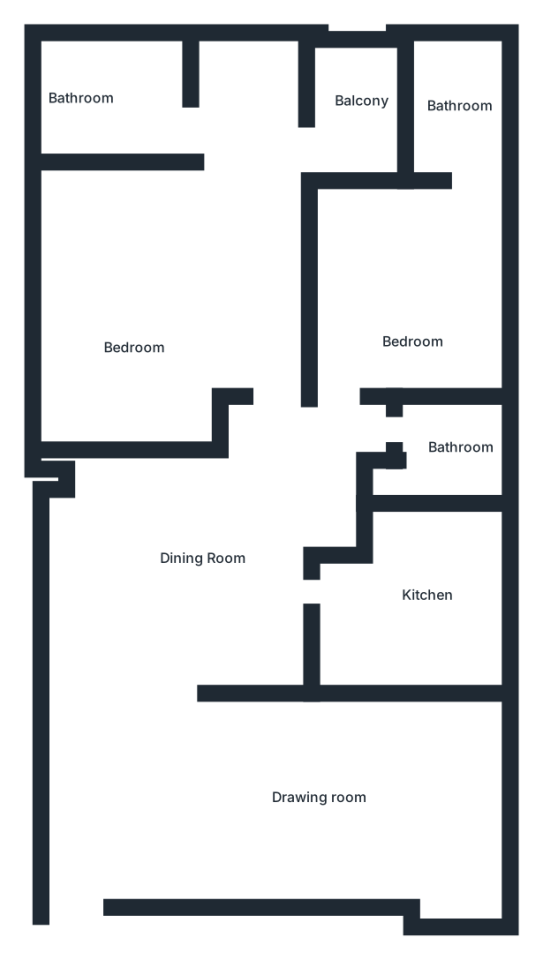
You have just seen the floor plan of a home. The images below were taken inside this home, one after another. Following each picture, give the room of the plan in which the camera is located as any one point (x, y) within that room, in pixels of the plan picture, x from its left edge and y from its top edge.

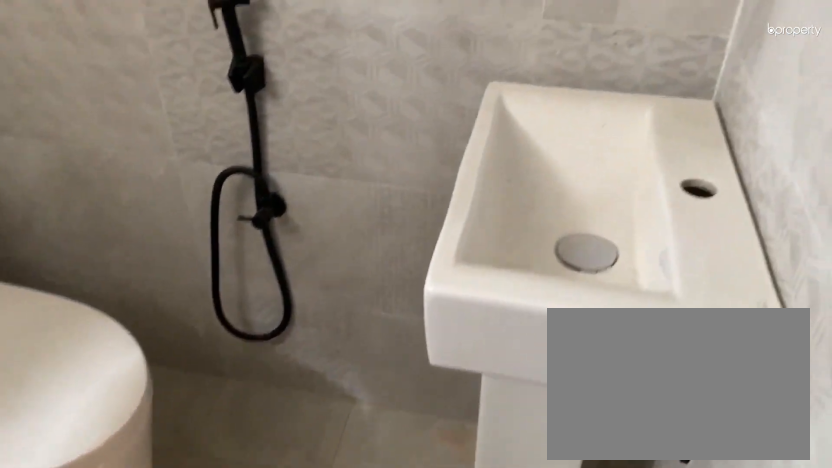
(443, 480)
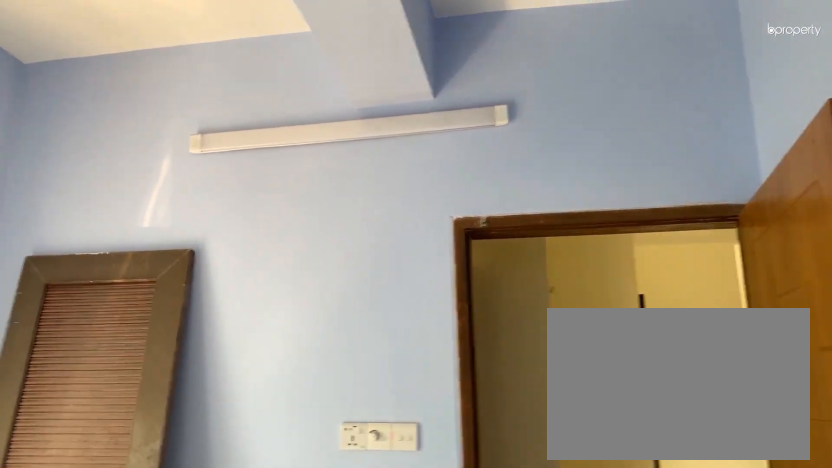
(413, 303)
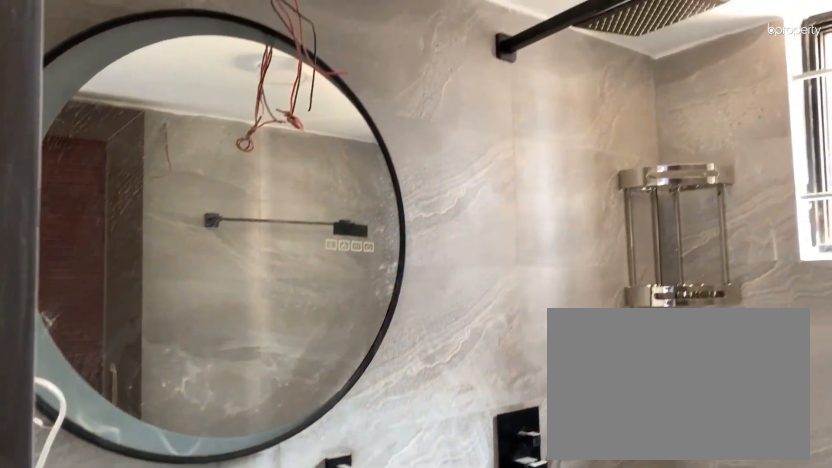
(457, 114)
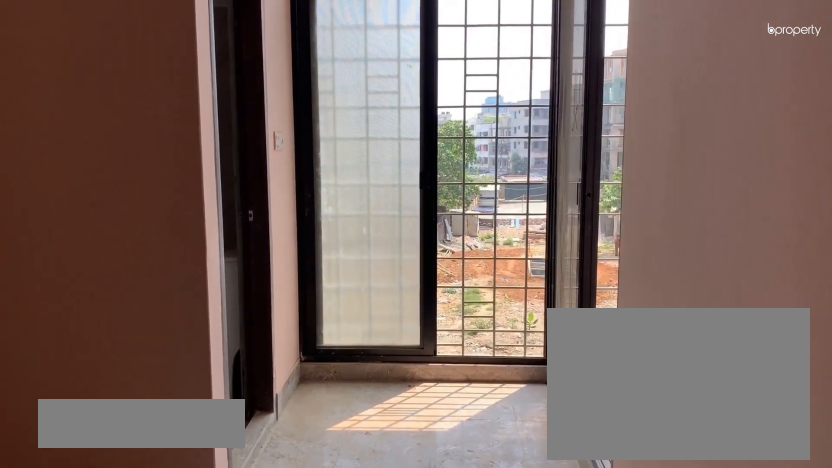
(132, 298)
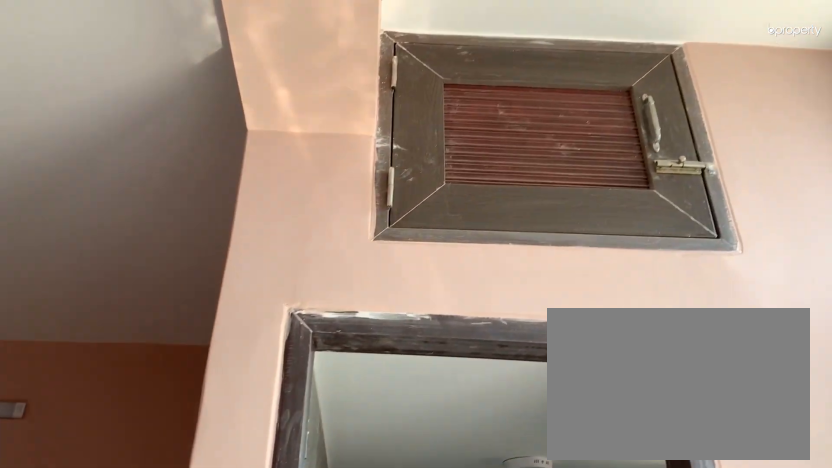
(132, 297)
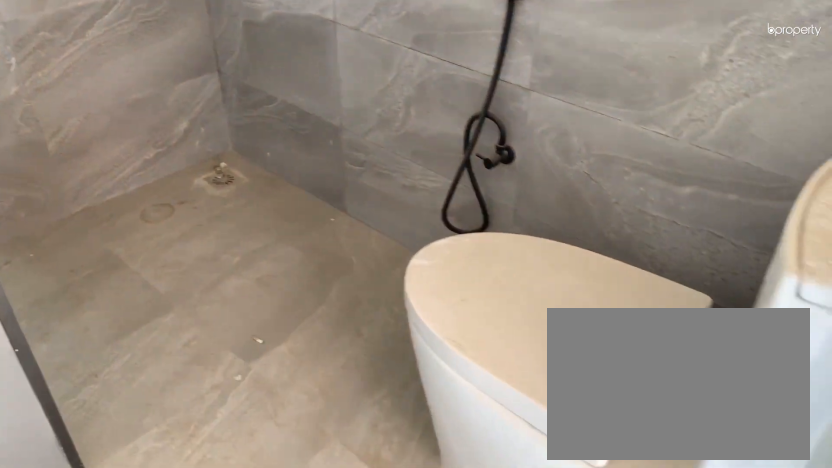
(91, 113)
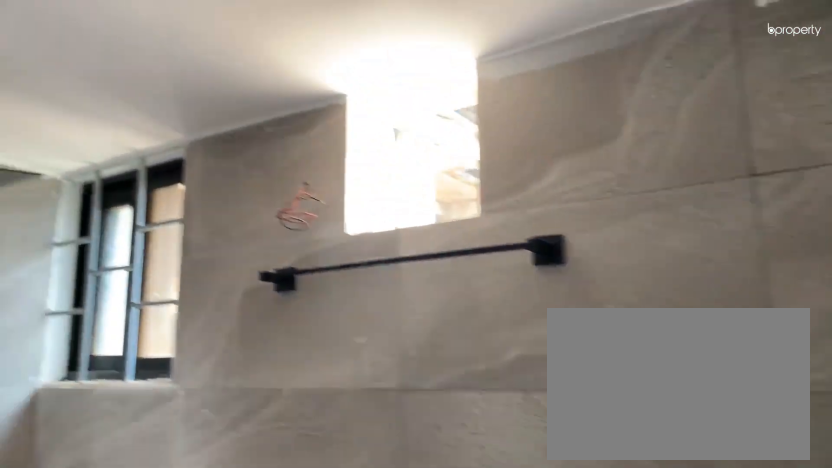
(91, 113)
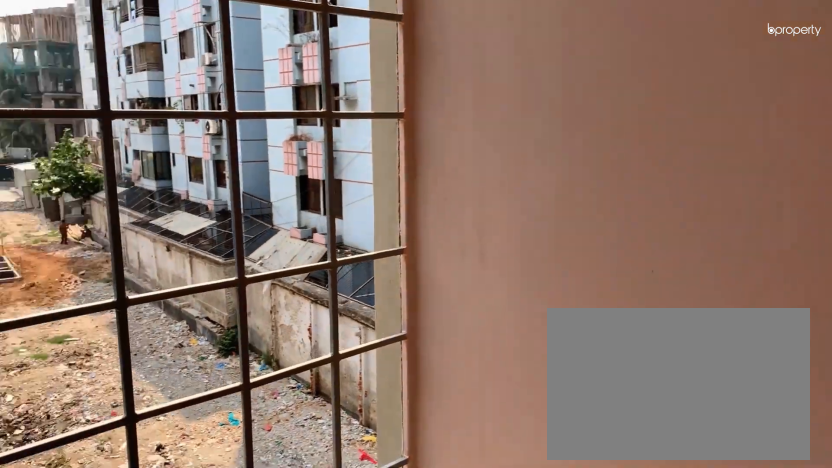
(355, 72)
